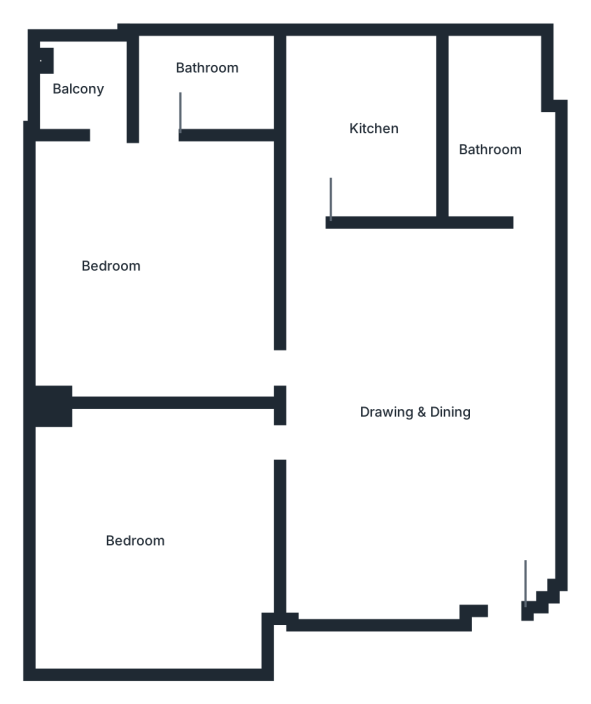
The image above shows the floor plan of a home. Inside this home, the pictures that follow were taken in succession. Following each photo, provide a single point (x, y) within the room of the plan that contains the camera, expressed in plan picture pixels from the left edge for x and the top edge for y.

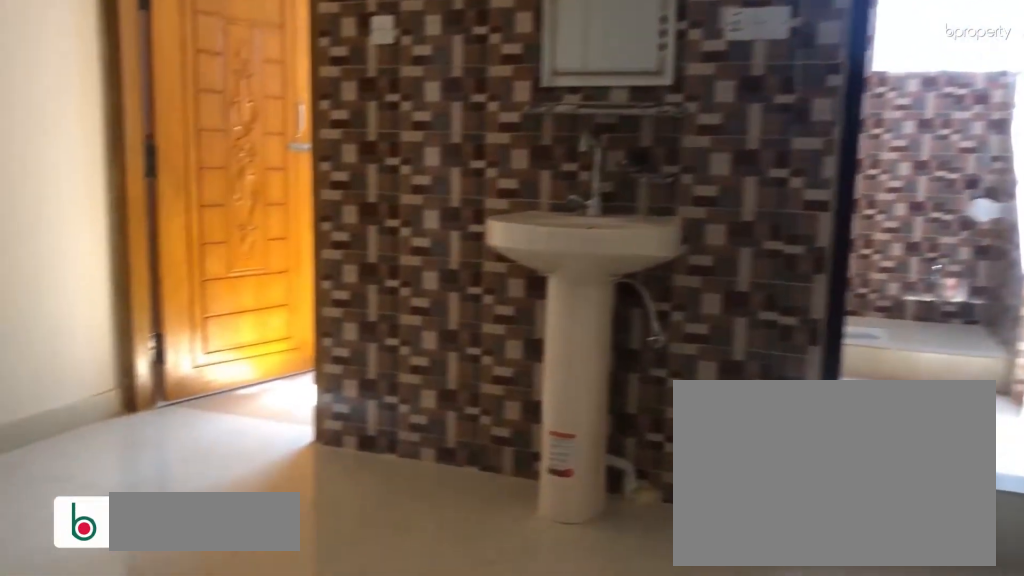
(433, 391)
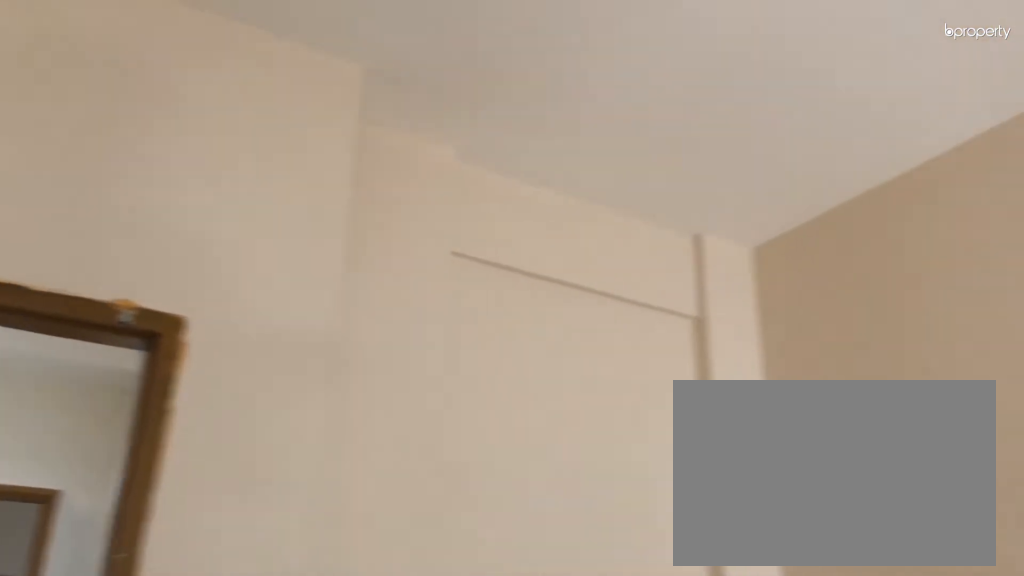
(433, 391)
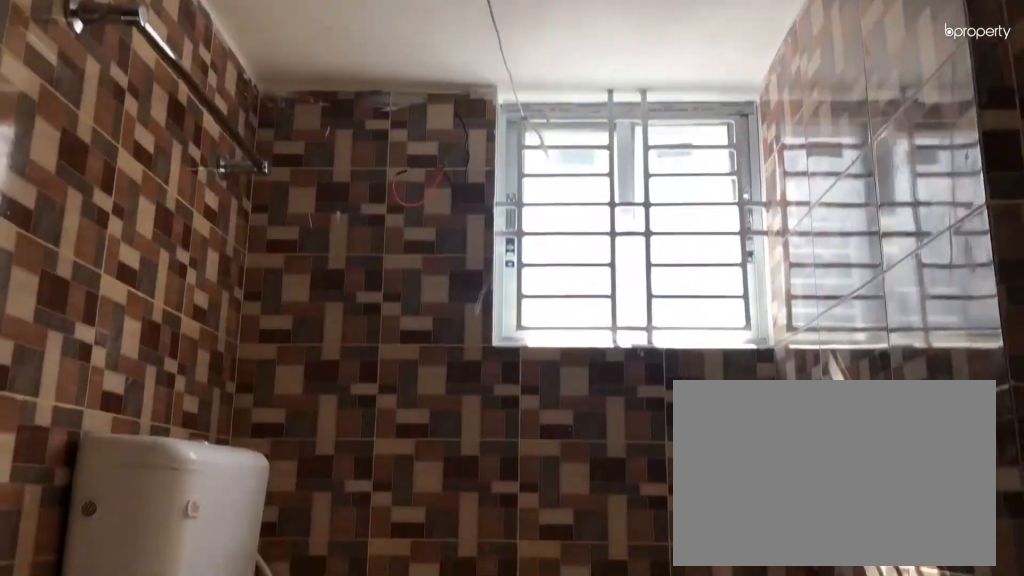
(506, 159)
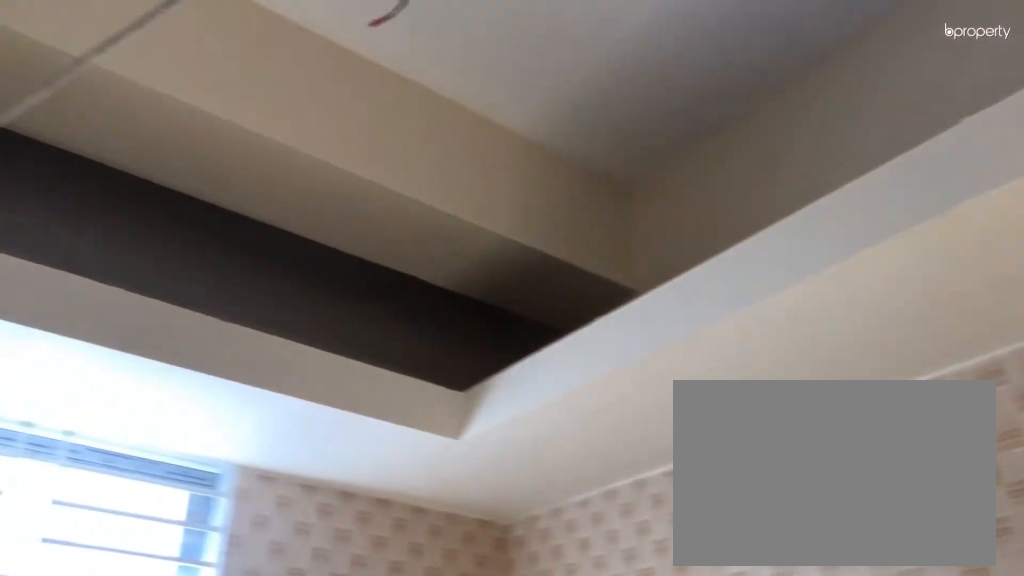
(362, 134)
